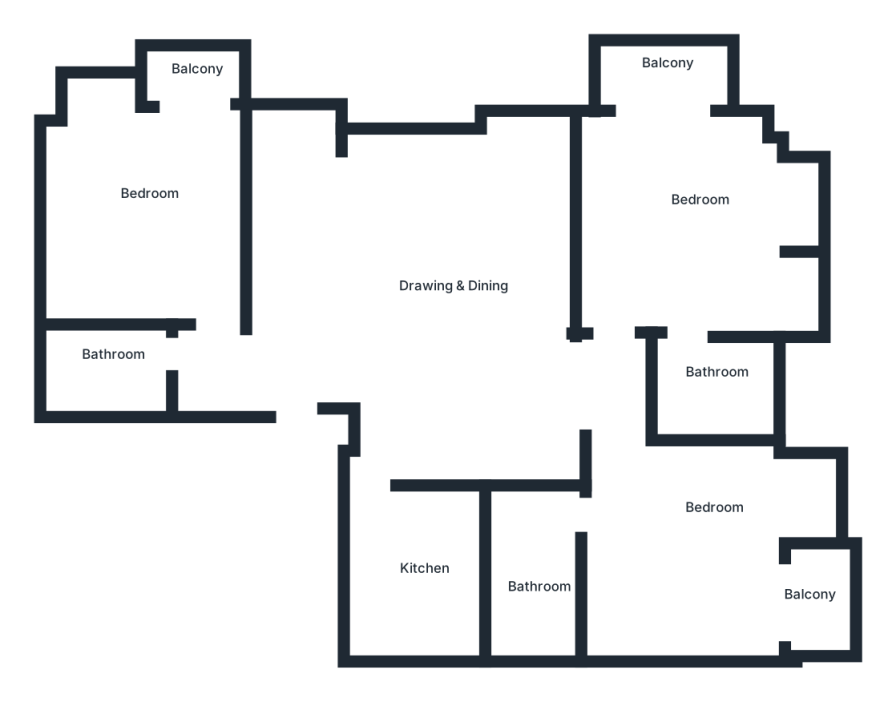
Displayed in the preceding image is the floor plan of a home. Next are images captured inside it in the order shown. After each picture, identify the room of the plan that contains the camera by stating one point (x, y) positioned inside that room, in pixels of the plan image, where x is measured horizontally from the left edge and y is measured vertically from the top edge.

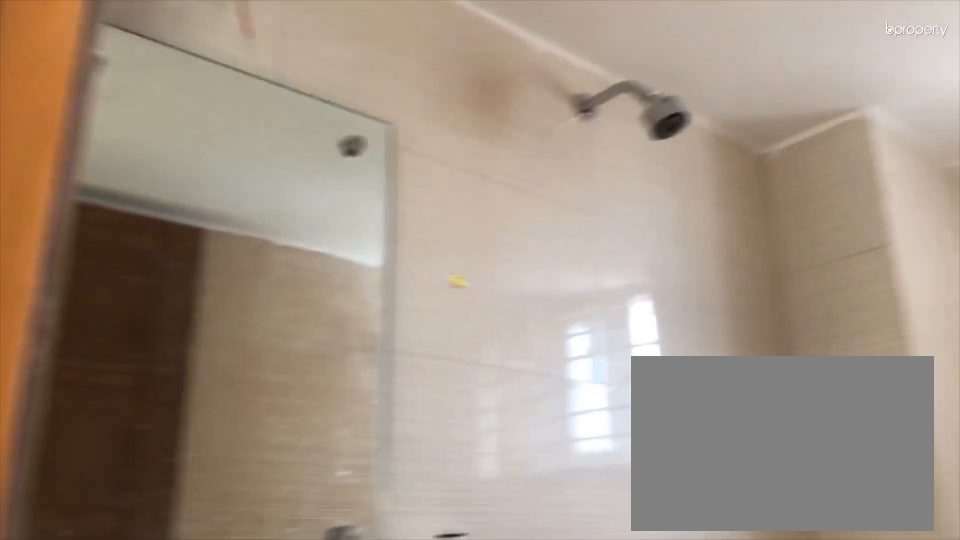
(114, 357)
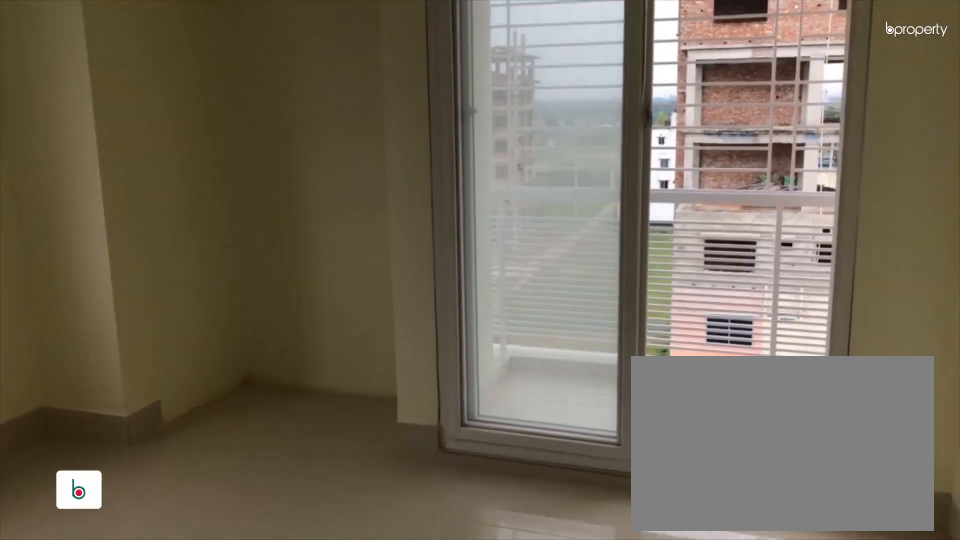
(161, 208)
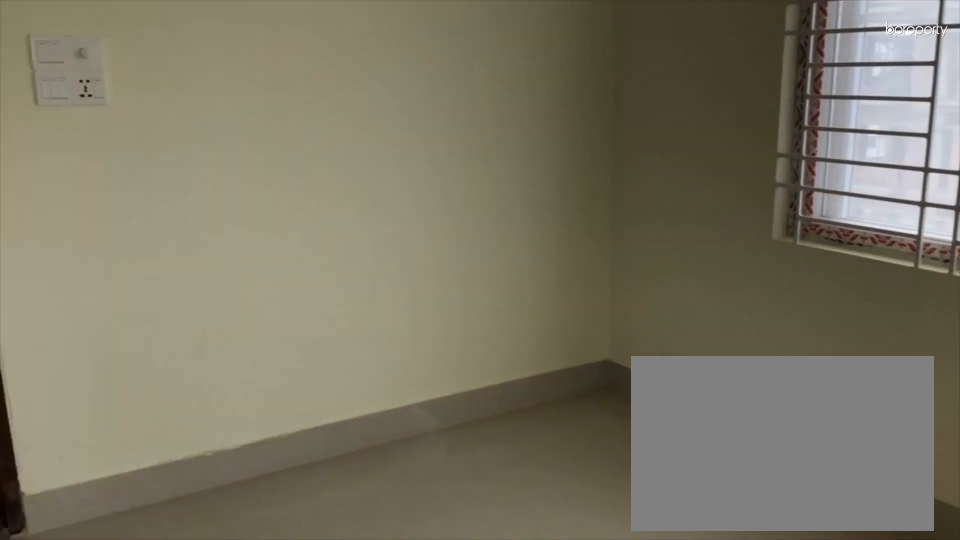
(161, 208)
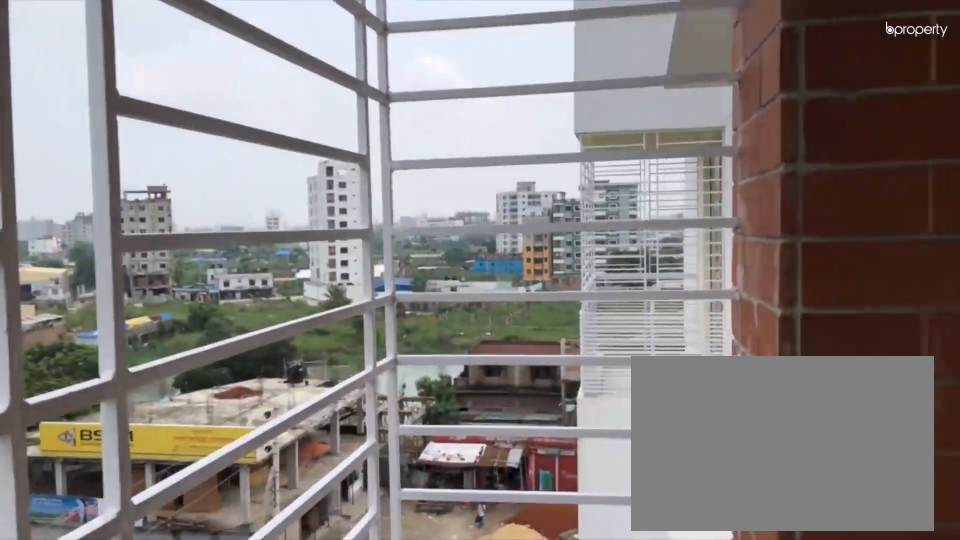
(191, 81)
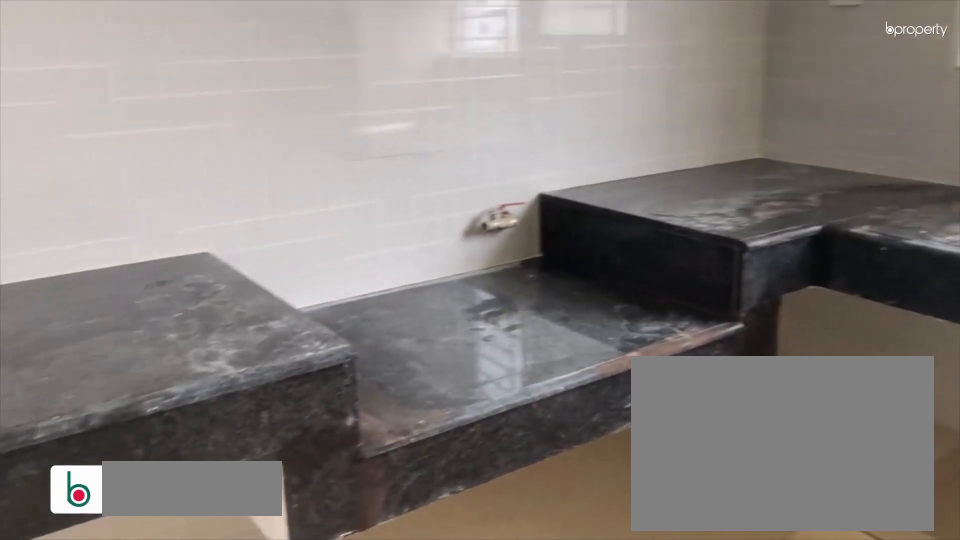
(405, 570)
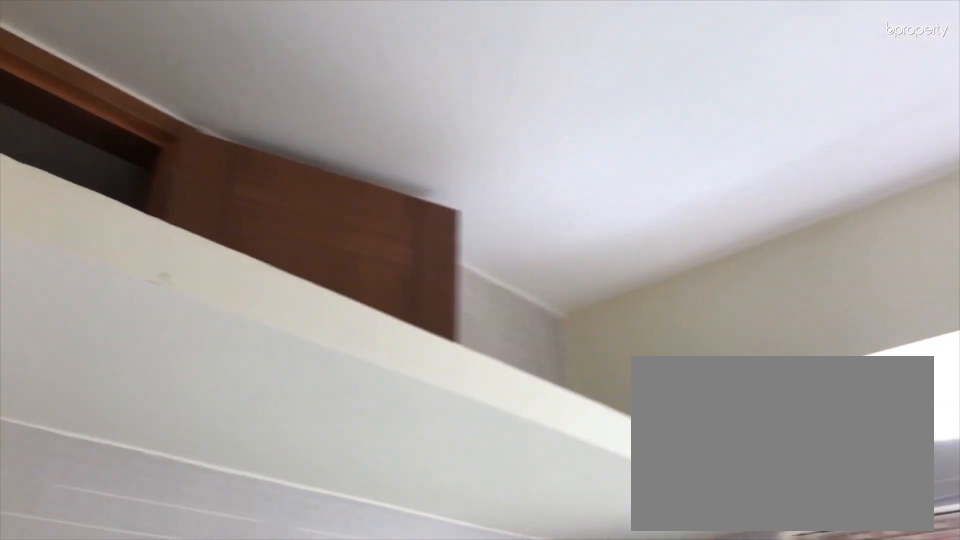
(405, 570)
